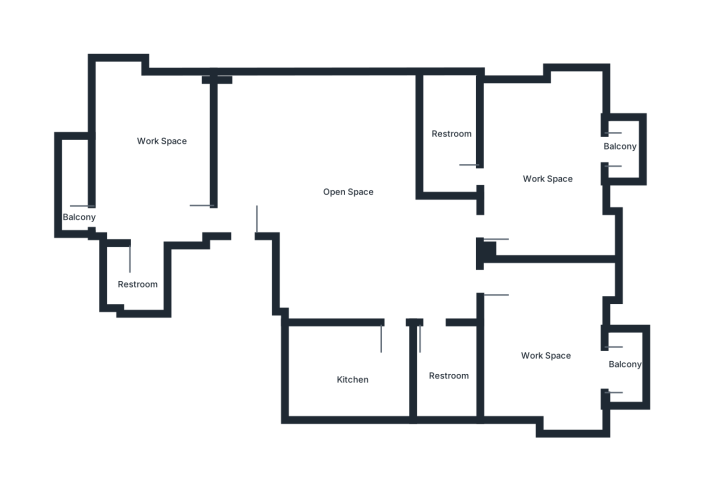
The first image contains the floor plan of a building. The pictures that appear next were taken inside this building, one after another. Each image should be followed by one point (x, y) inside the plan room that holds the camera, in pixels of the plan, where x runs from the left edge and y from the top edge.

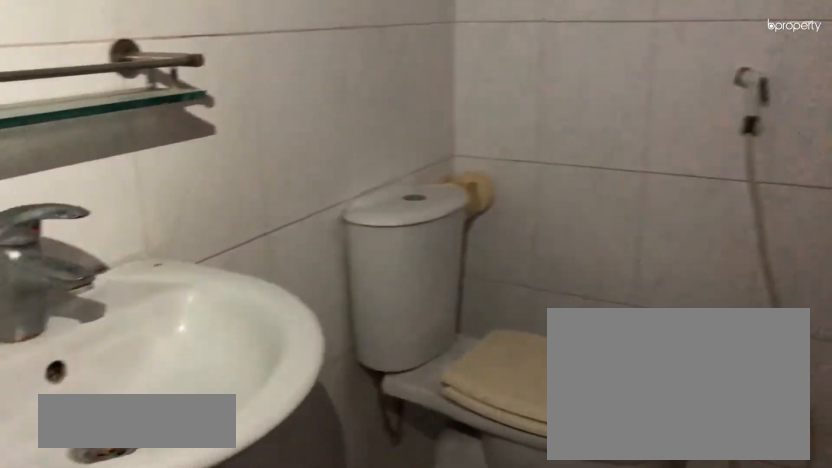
(142, 279)
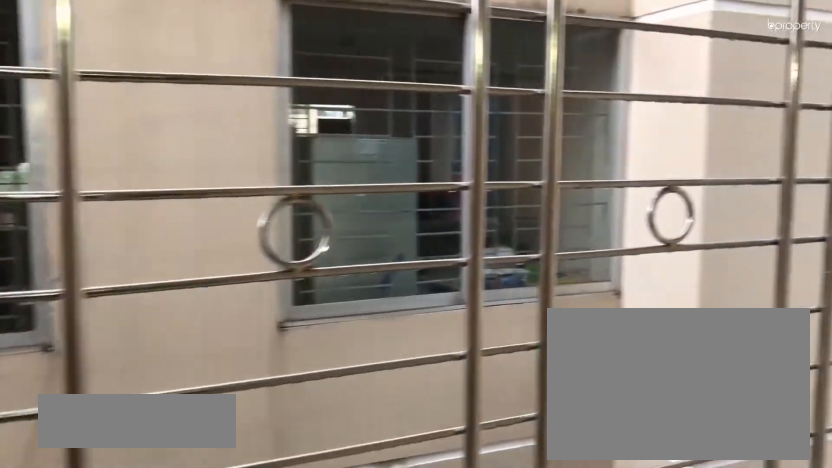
(85, 216)
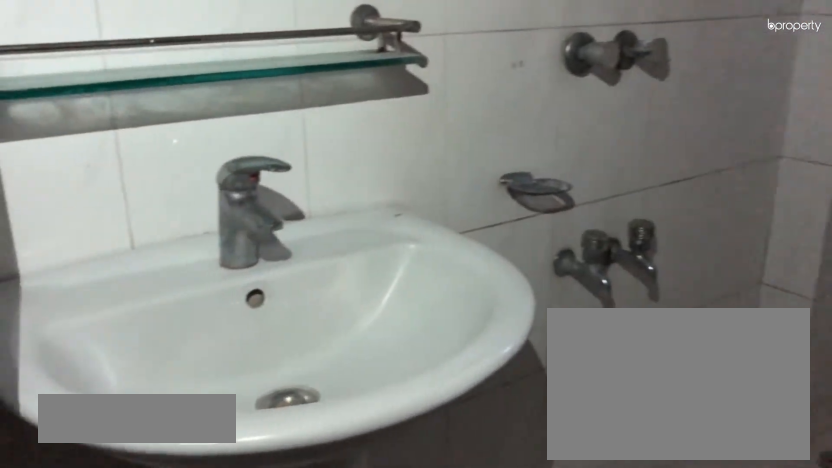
(448, 366)
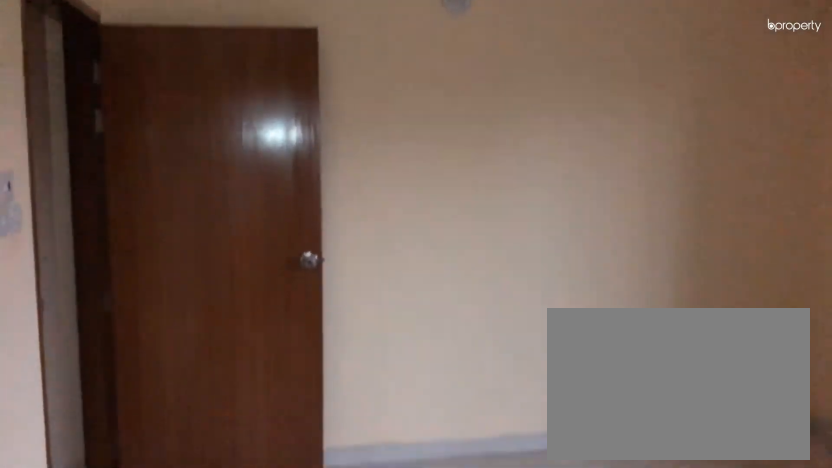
(543, 348)
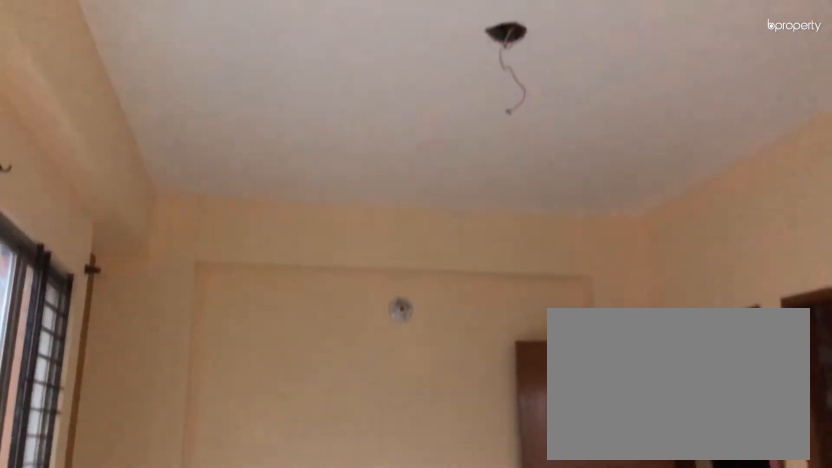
(546, 169)
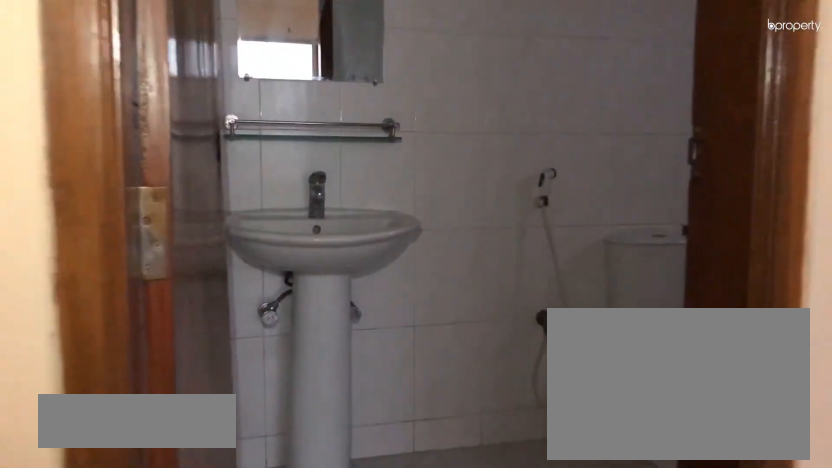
(448, 135)
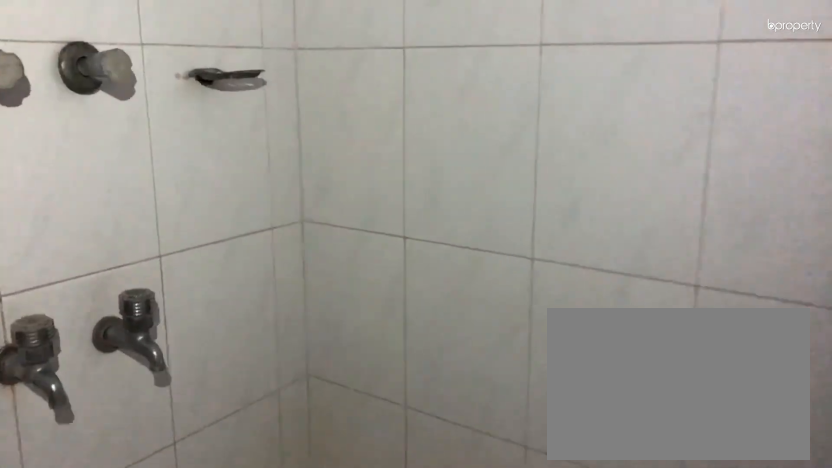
(448, 135)
